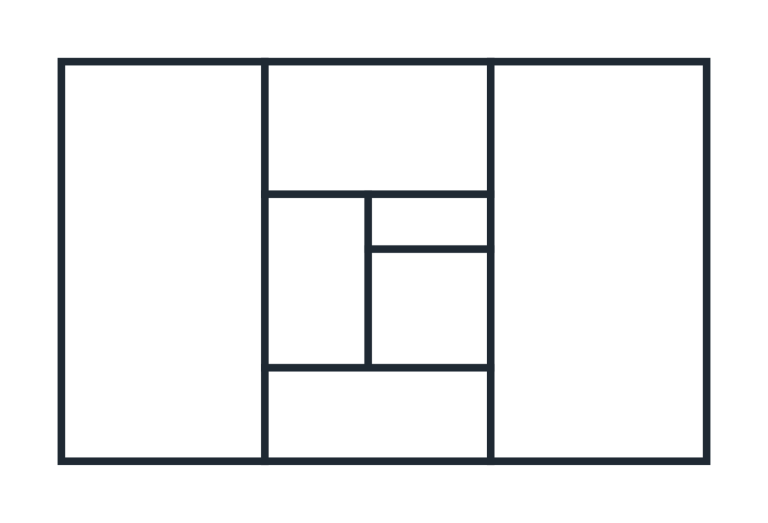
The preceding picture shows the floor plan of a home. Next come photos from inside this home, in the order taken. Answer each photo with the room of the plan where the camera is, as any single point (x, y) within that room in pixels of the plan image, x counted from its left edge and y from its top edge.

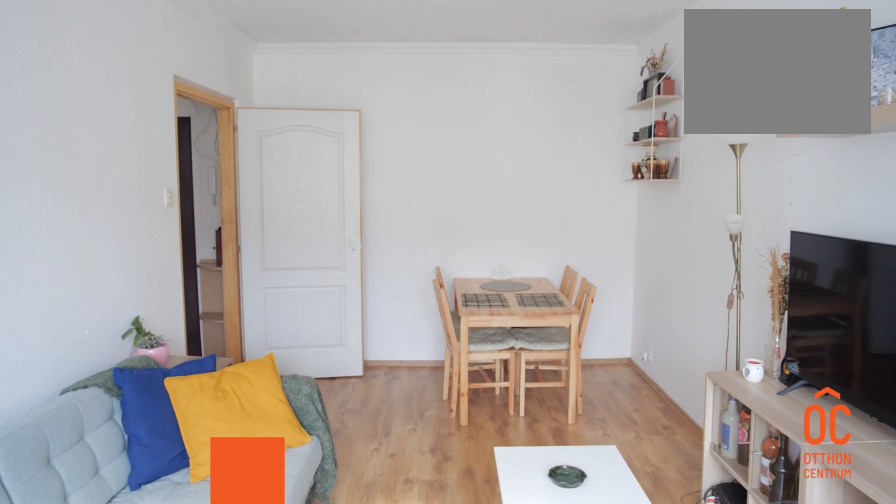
(168, 276)
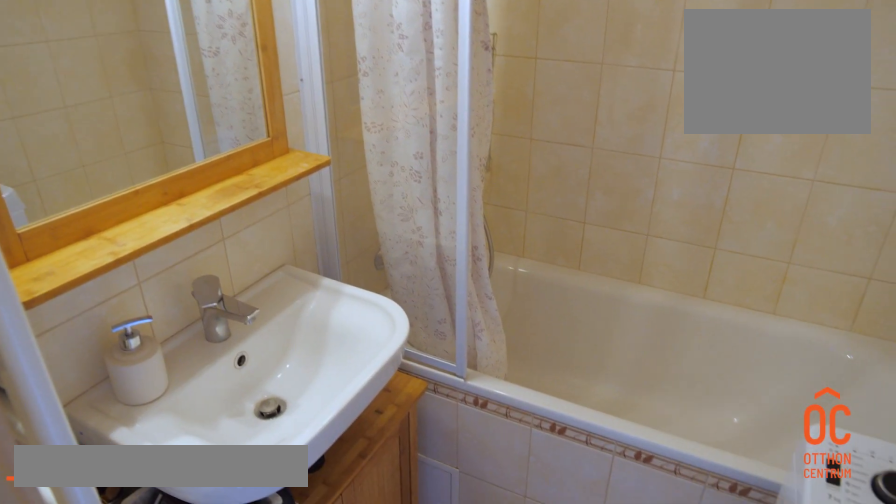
(426, 301)
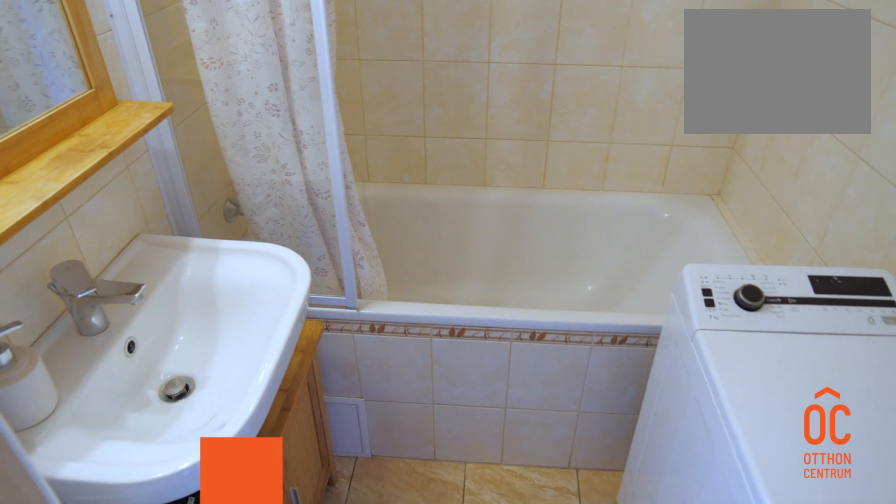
(425, 301)
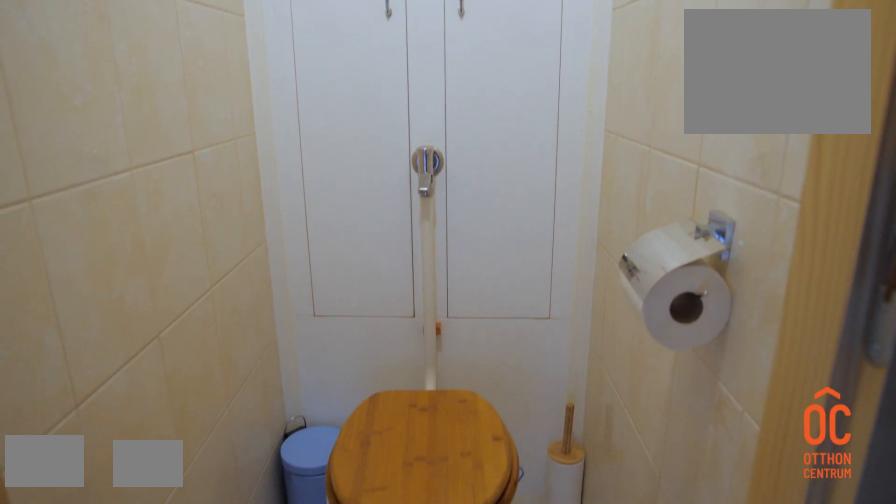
(425, 227)
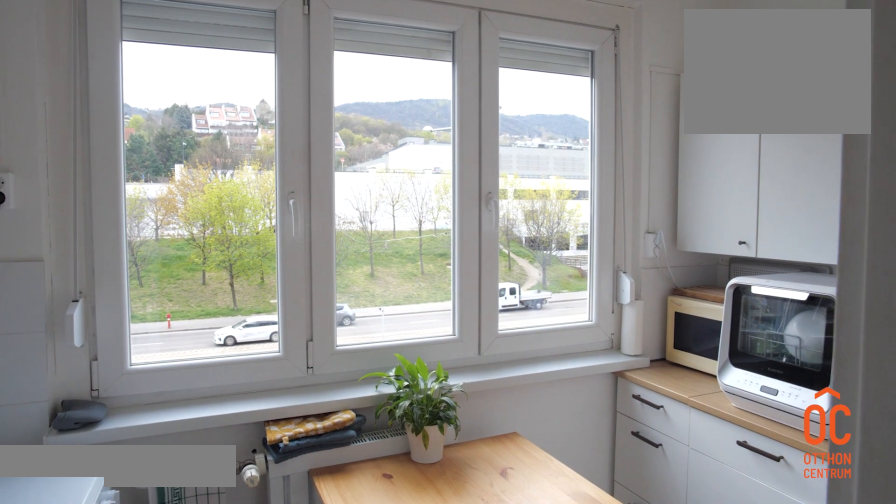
(380, 127)
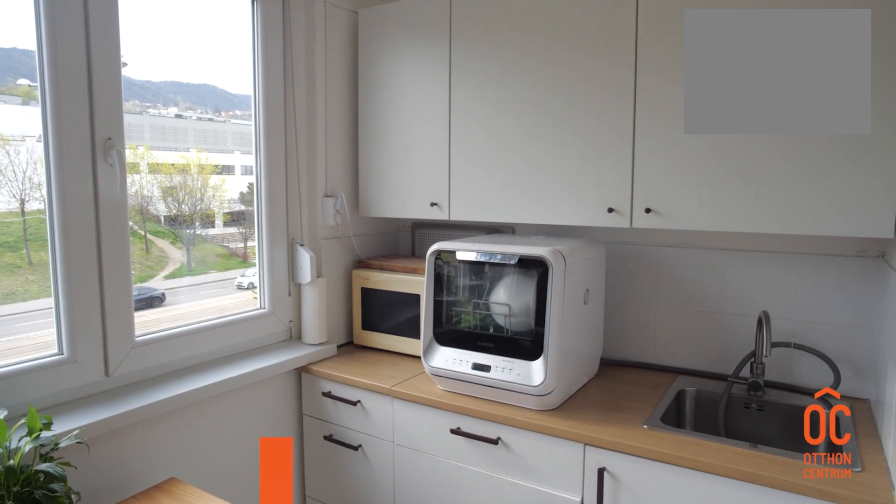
(380, 127)
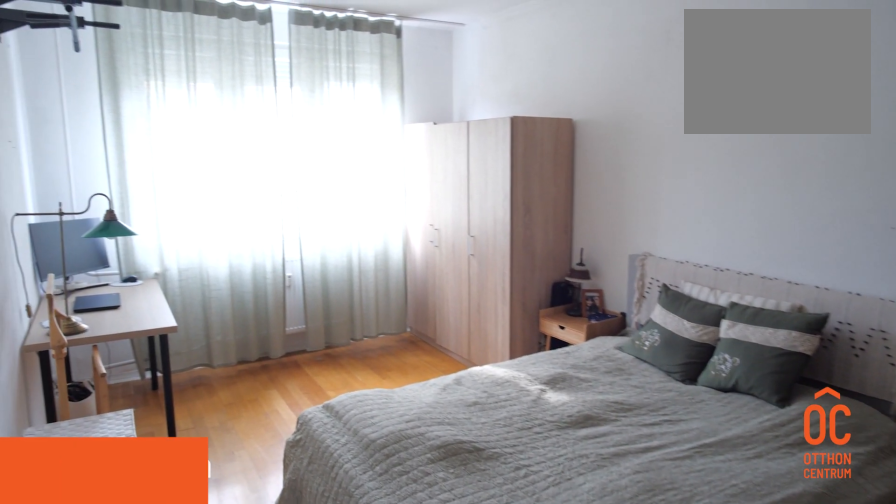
(600, 275)
